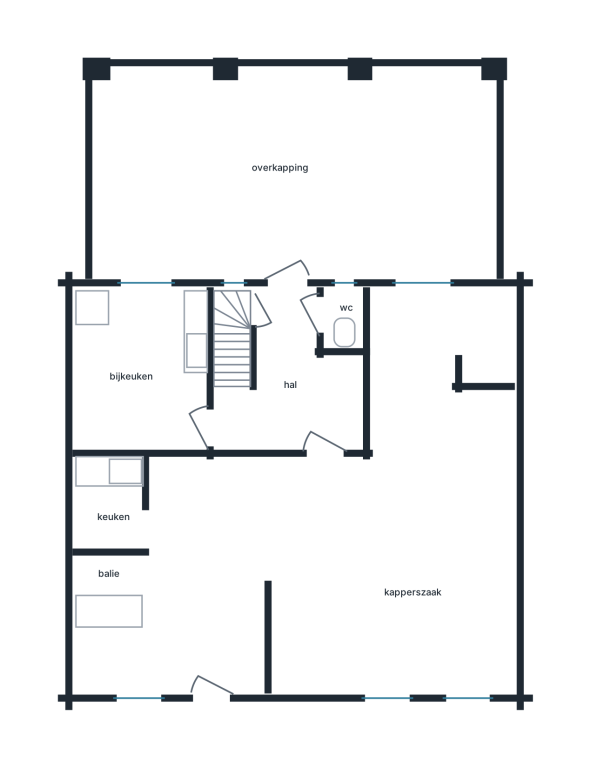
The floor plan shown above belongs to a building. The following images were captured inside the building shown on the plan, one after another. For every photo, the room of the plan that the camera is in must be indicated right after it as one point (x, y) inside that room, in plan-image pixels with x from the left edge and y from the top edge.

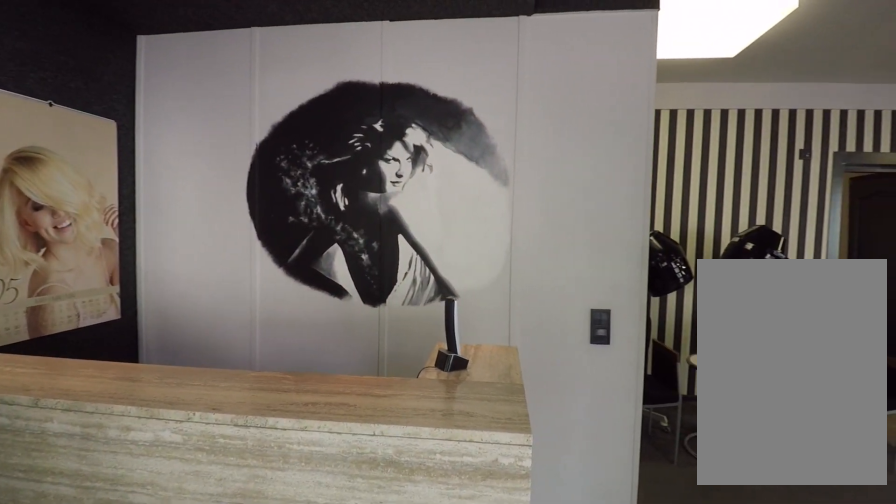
(170, 574)
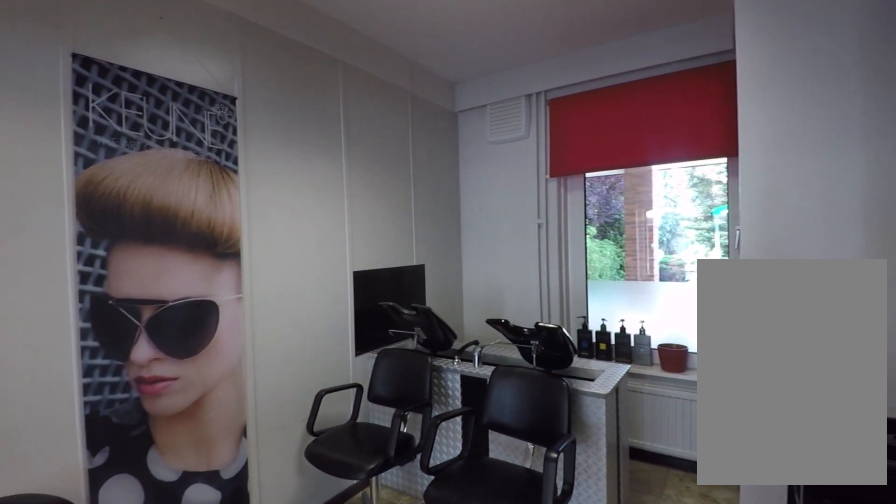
(400, 531)
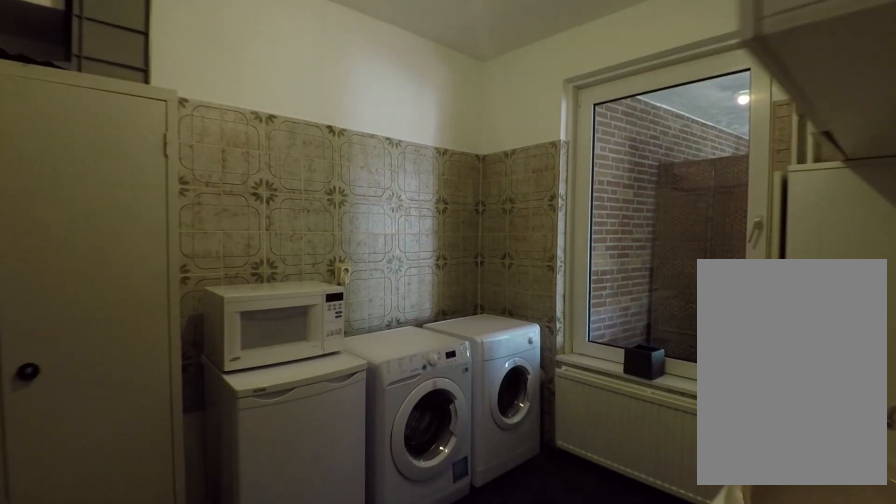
(141, 370)
